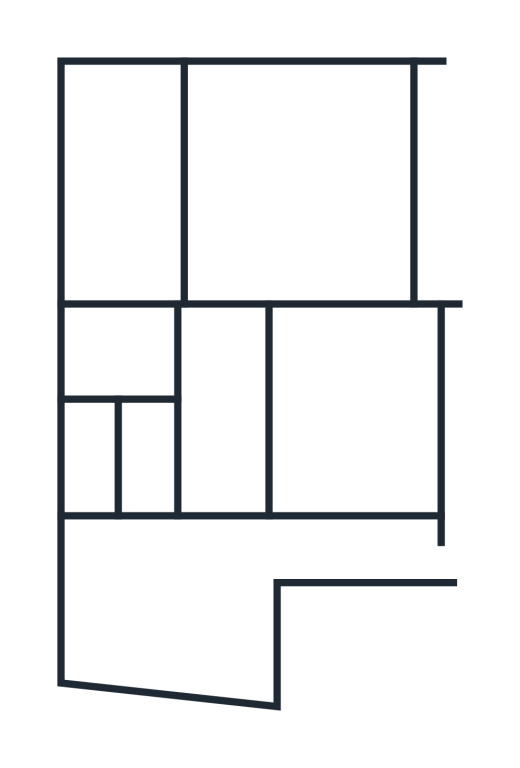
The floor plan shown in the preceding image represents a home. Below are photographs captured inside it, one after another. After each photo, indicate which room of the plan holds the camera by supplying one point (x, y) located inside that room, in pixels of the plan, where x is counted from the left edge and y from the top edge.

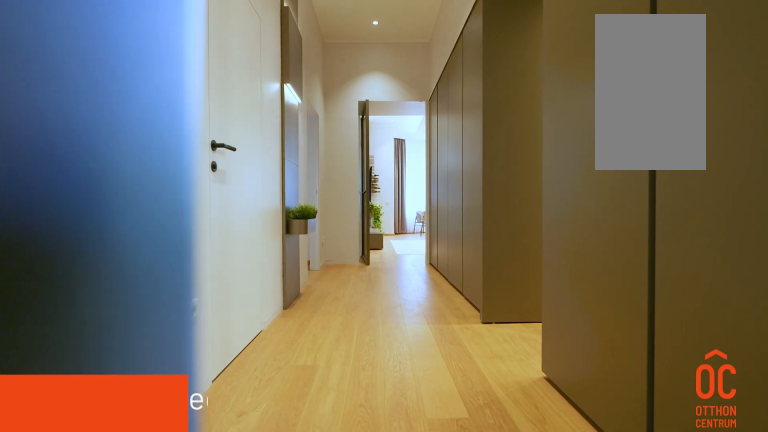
(225, 432)
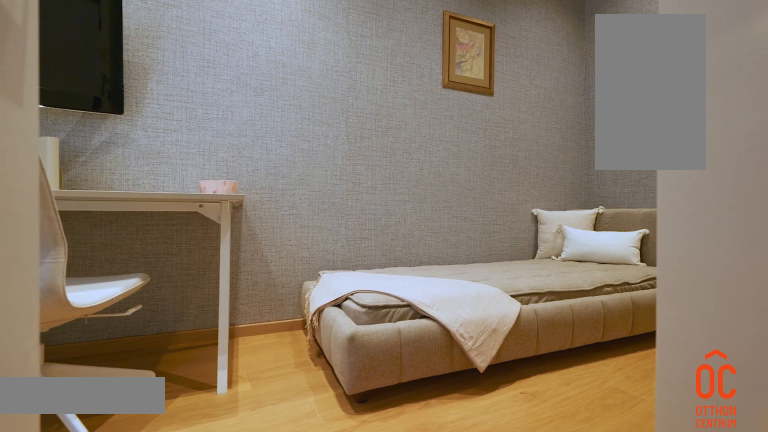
(149, 607)
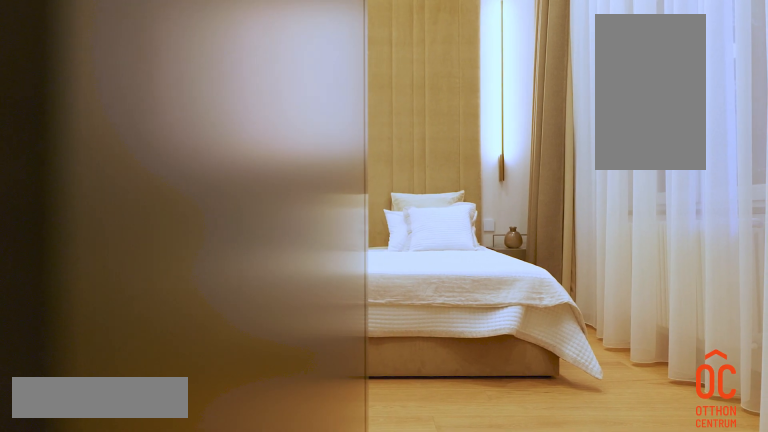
(344, 409)
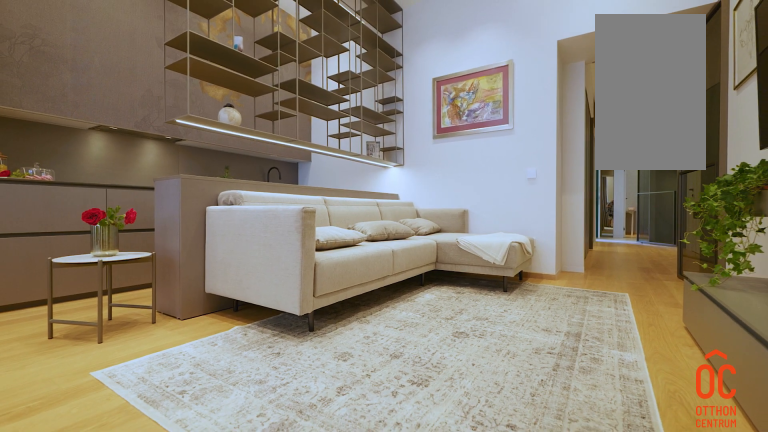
(309, 193)
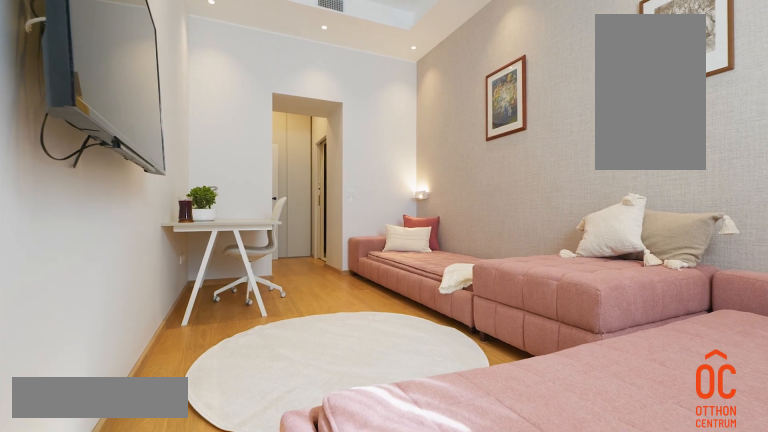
(125, 193)
